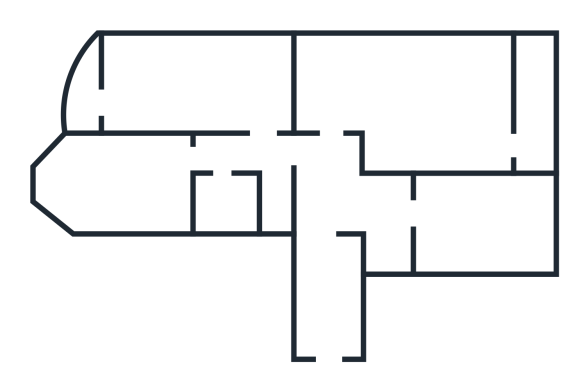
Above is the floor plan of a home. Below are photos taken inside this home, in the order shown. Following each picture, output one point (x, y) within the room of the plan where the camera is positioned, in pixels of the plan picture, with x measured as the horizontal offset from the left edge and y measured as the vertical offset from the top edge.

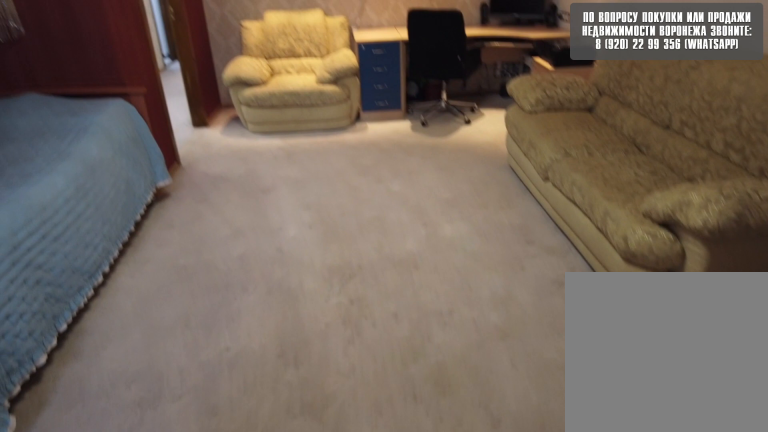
(375, 93)
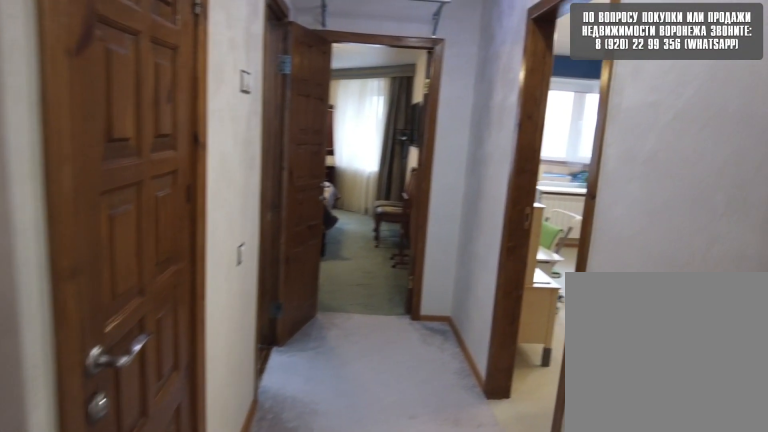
(329, 161)
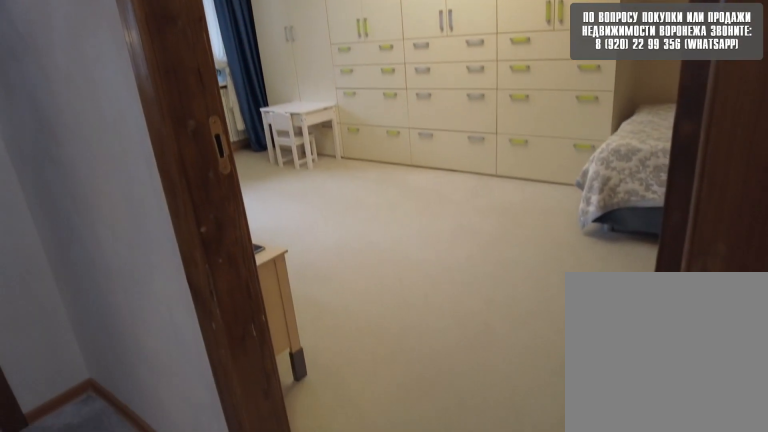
(262, 152)
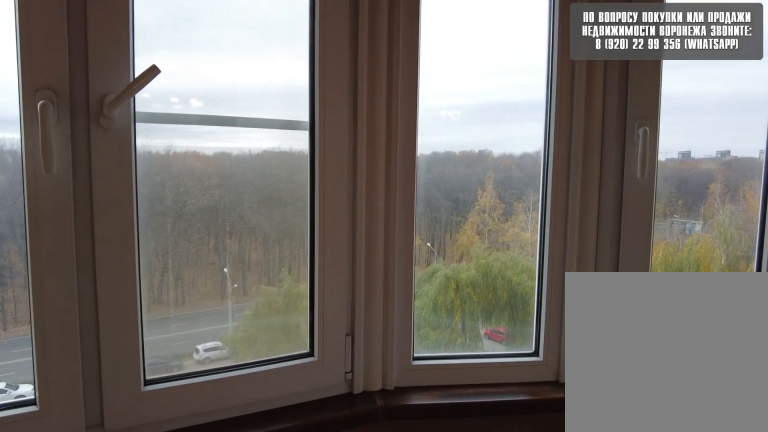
(89, 95)
